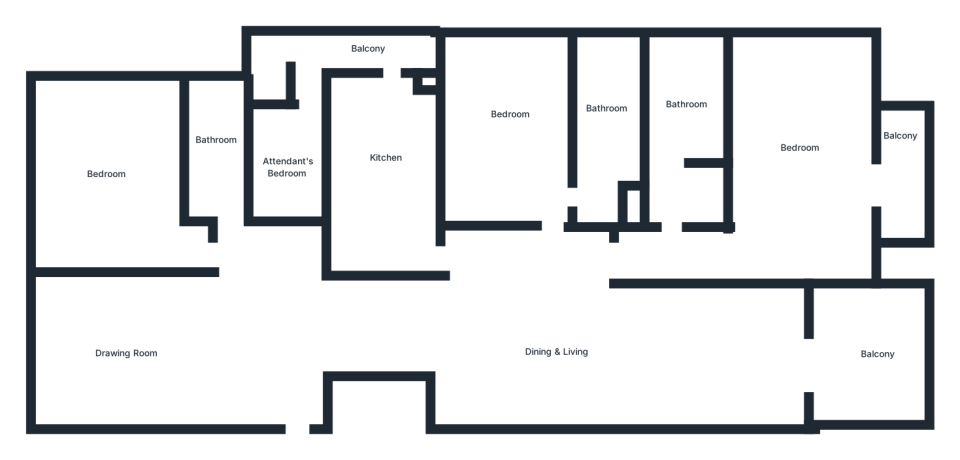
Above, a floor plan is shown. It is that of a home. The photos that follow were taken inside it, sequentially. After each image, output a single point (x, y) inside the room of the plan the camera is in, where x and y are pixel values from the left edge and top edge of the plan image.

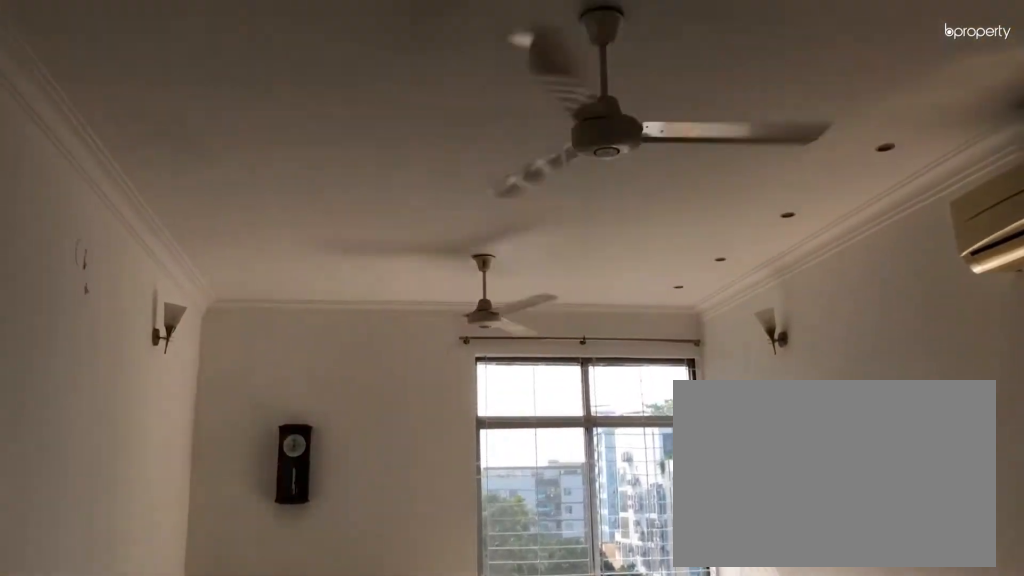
(127, 344)
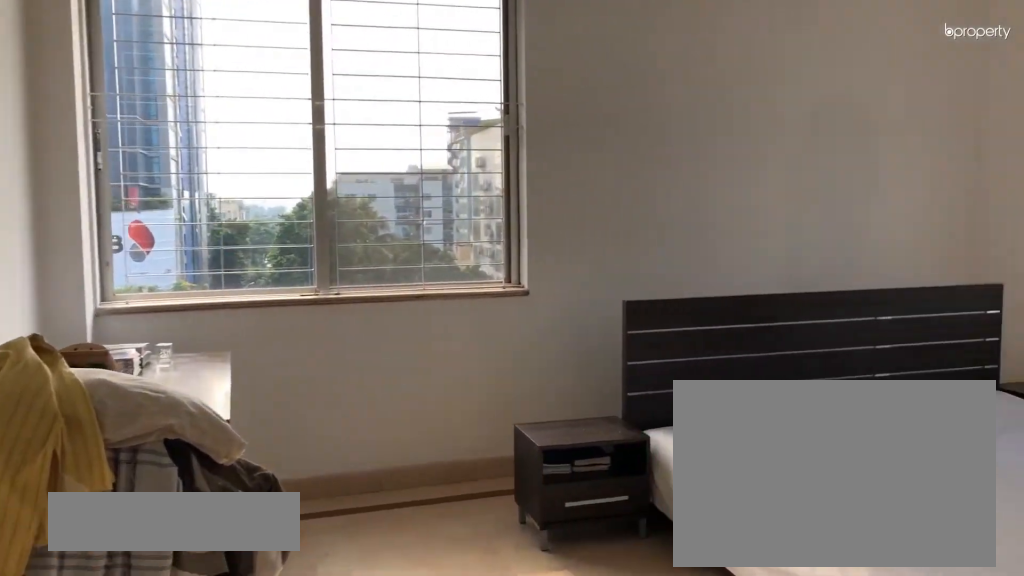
(104, 180)
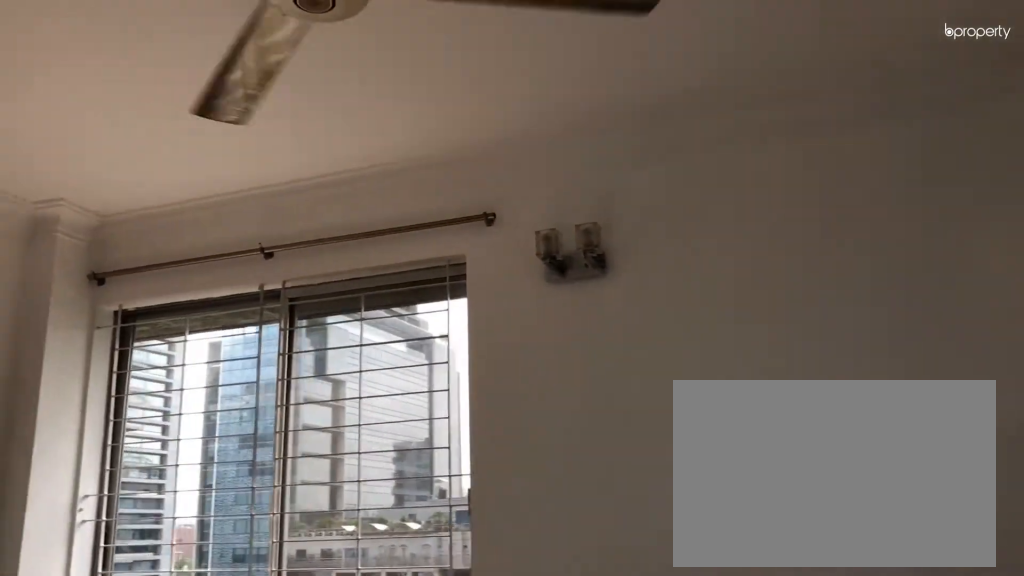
(104, 180)
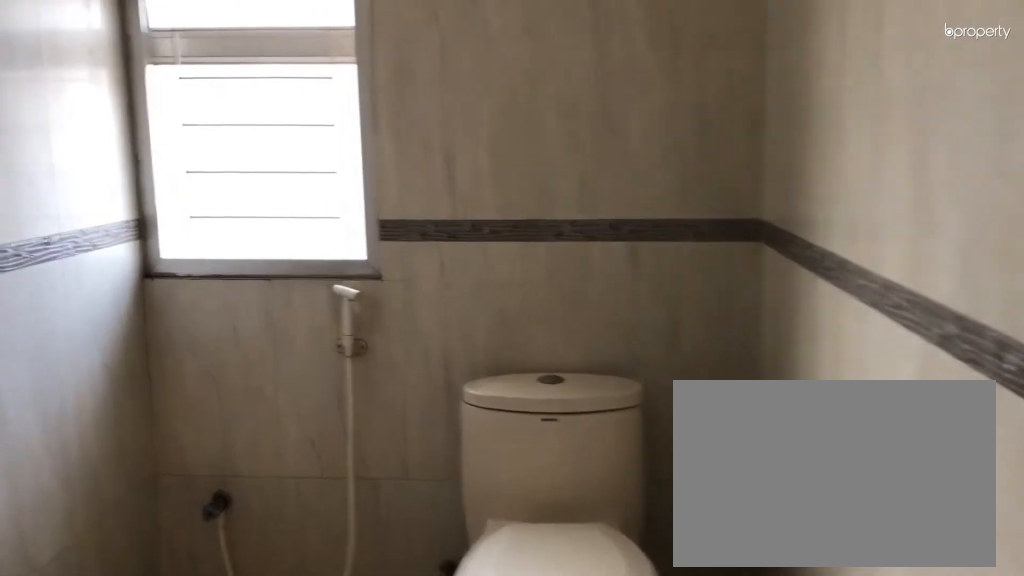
(211, 143)
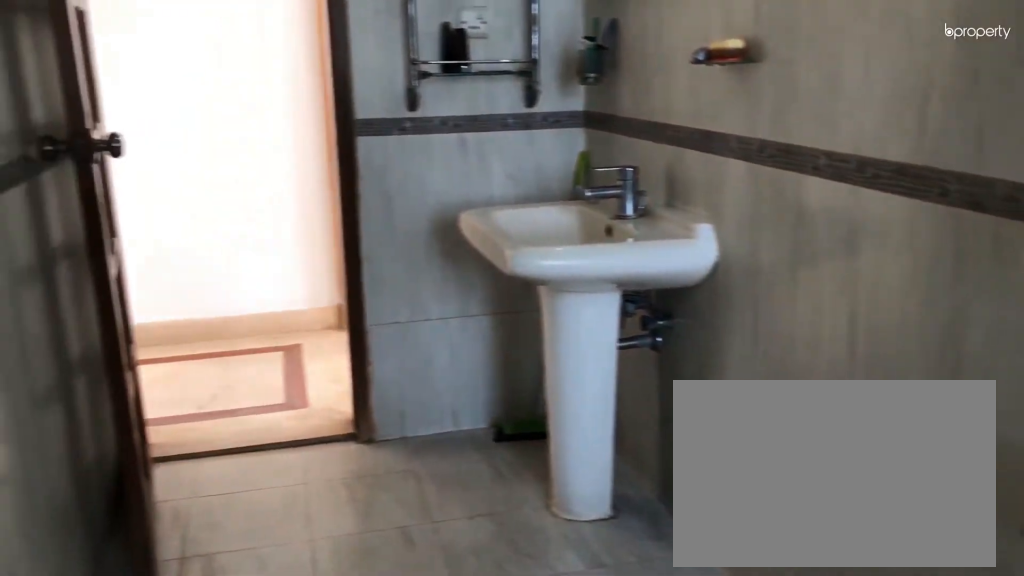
(211, 143)
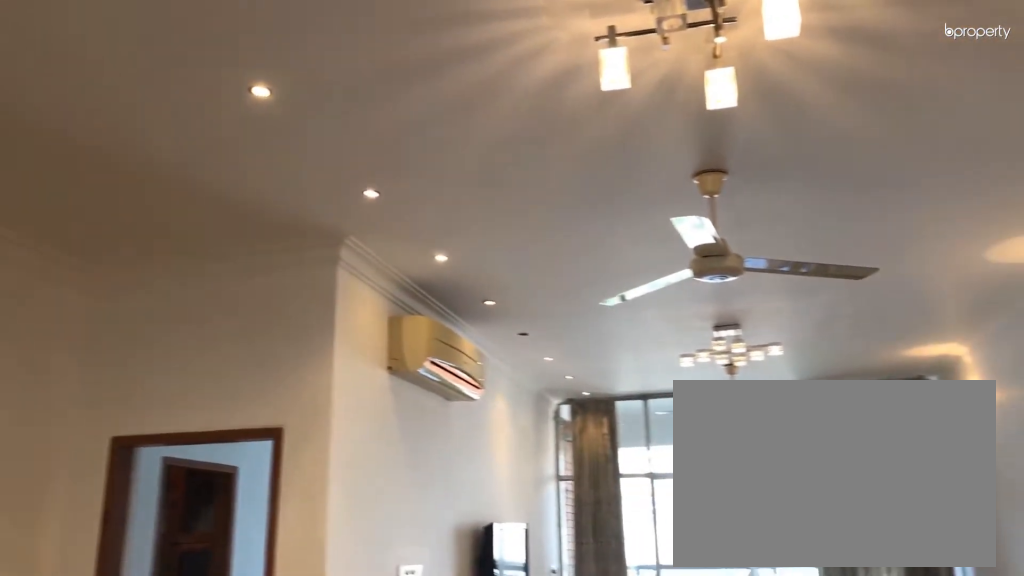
(527, 325)
